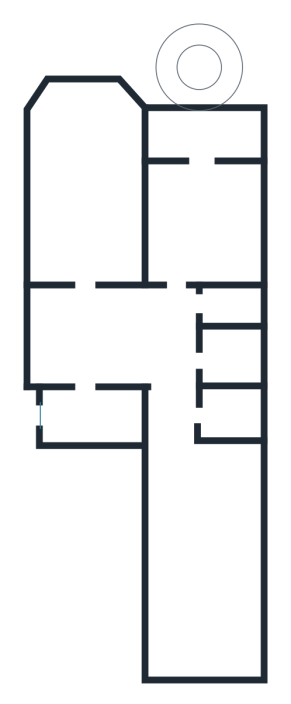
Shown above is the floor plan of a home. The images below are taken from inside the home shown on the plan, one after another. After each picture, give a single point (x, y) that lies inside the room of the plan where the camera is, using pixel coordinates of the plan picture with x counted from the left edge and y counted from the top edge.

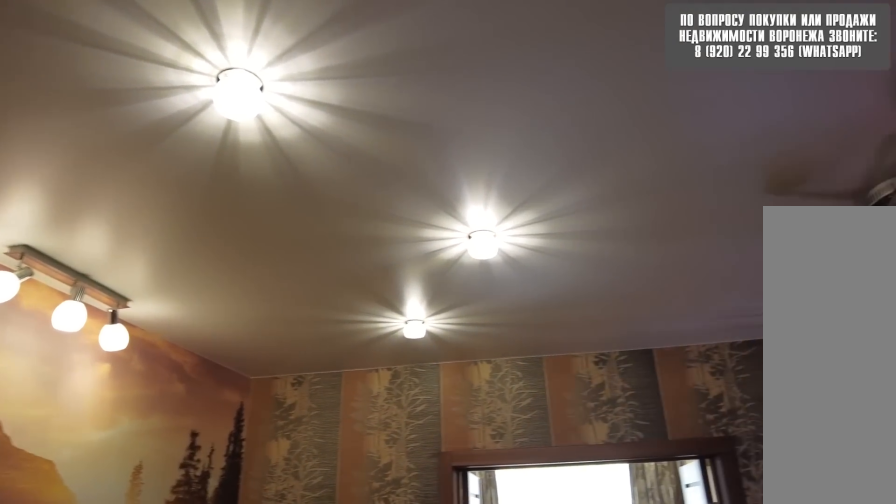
(92, 347)
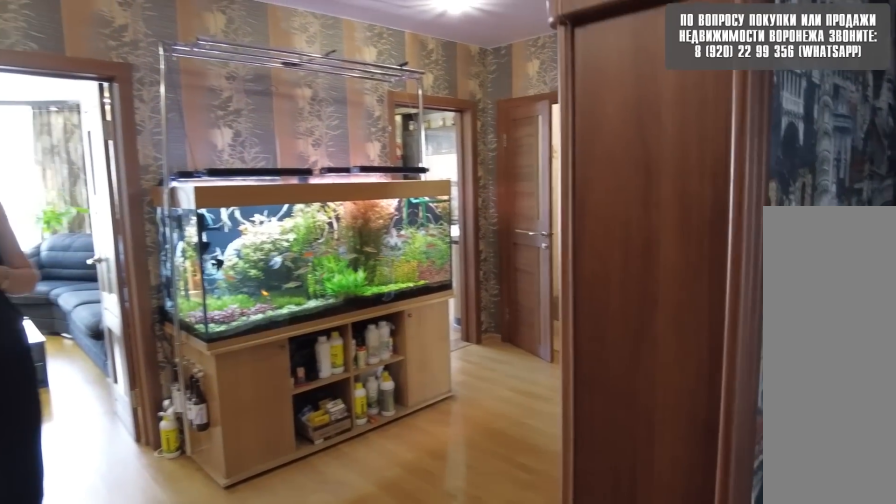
(92, 347)
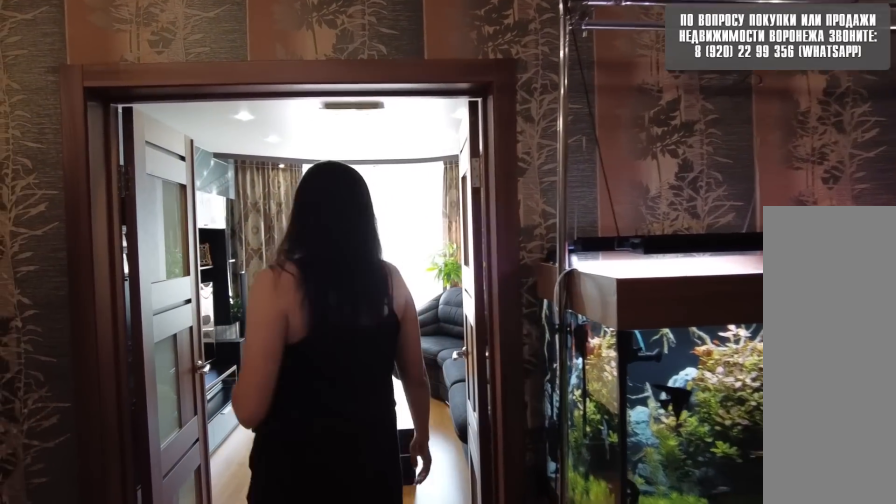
(92, 347)
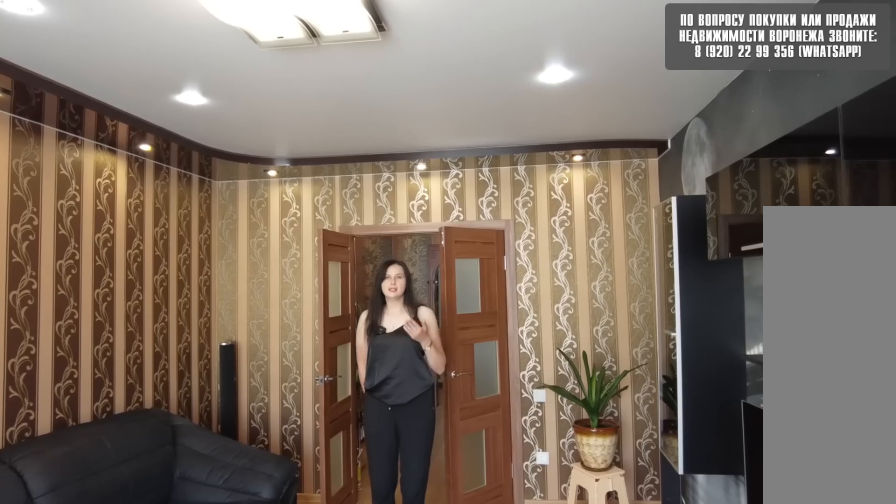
(84, 248)
